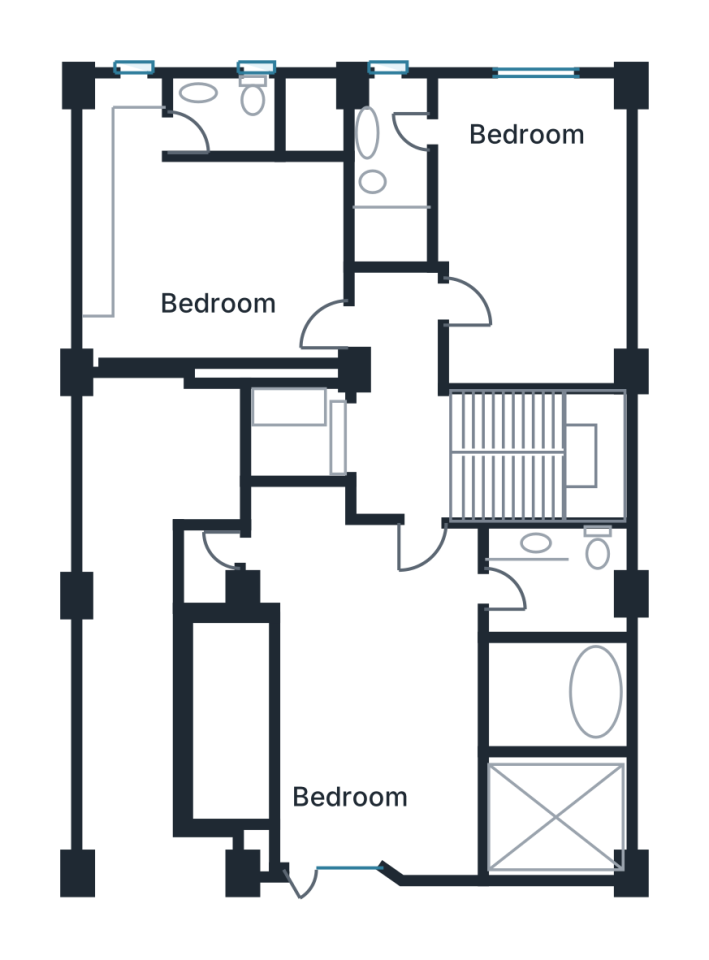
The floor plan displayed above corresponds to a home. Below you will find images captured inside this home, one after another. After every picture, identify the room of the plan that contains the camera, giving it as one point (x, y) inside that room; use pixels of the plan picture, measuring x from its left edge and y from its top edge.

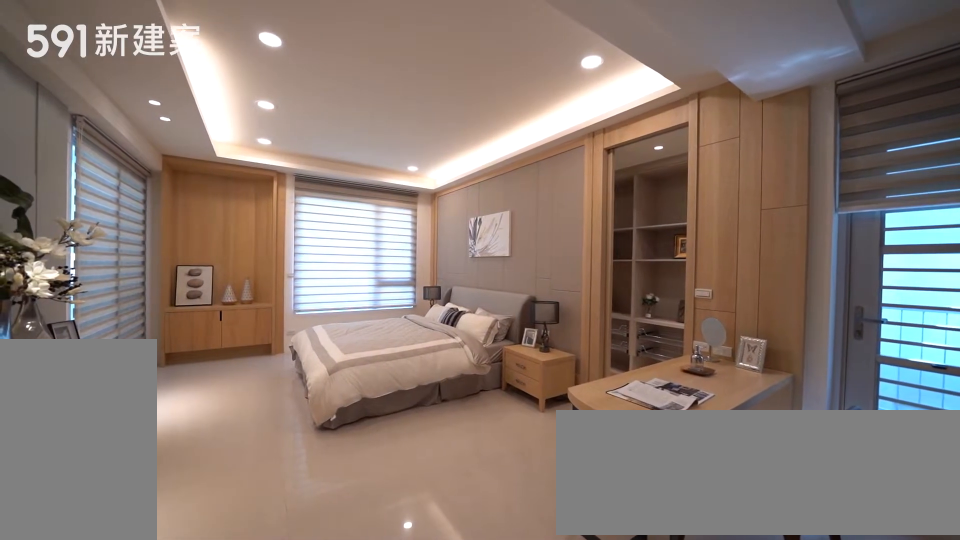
(341, 710)
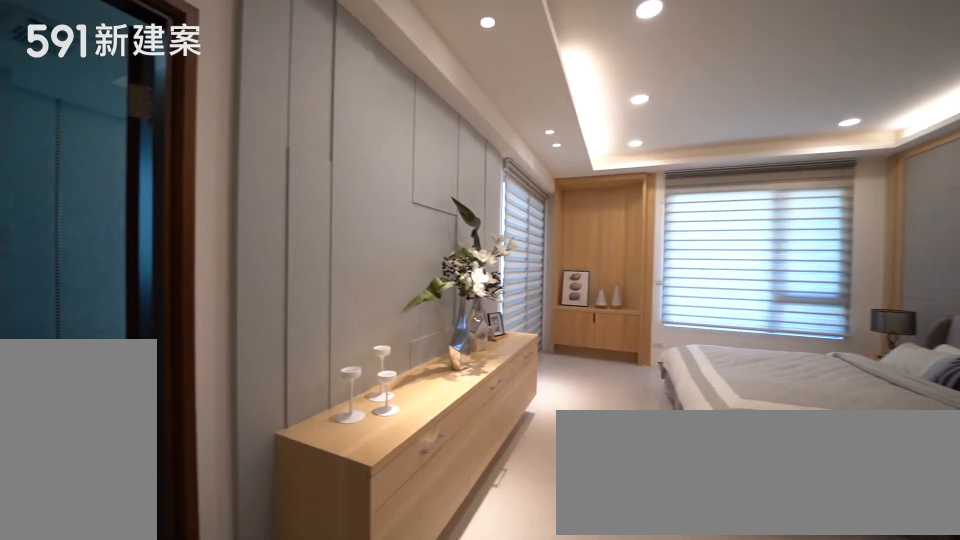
(341, 710)
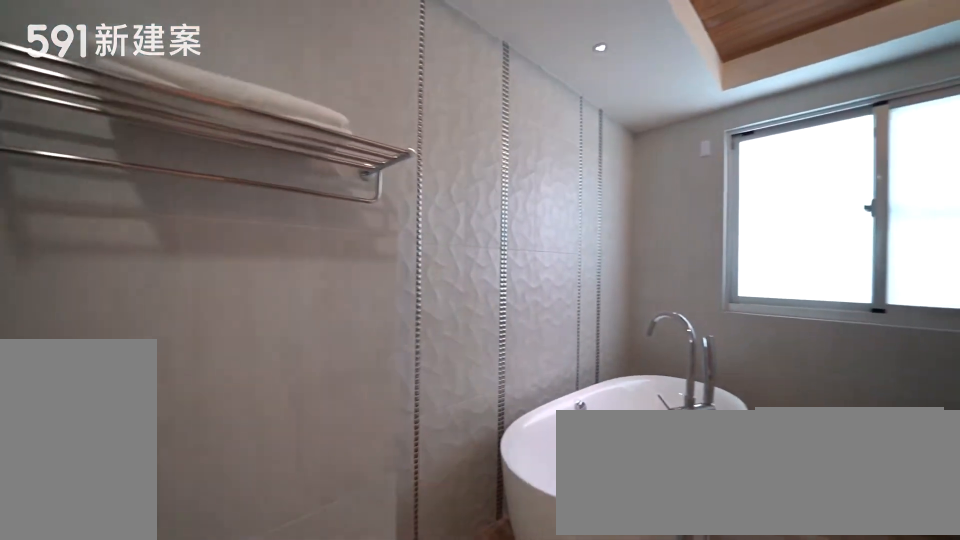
(560, 644)
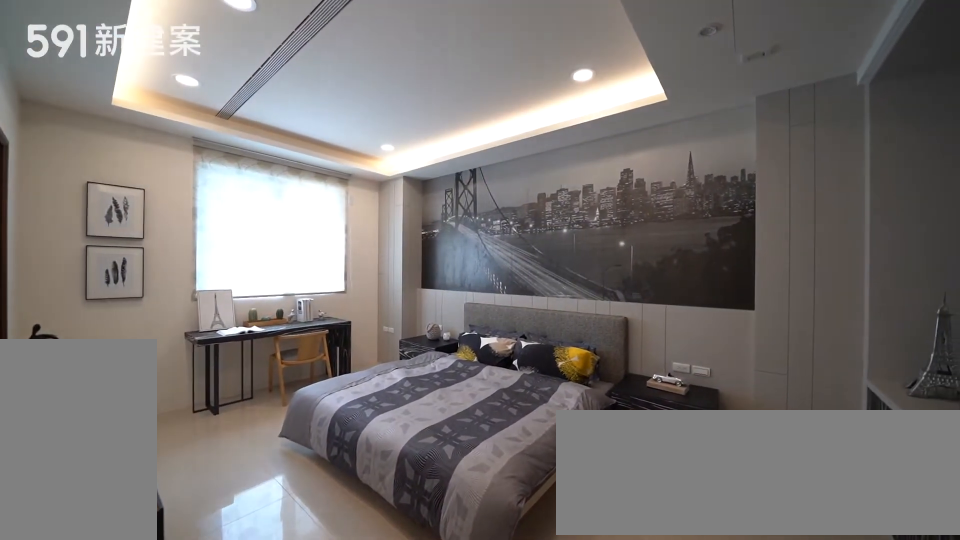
(536, 227)
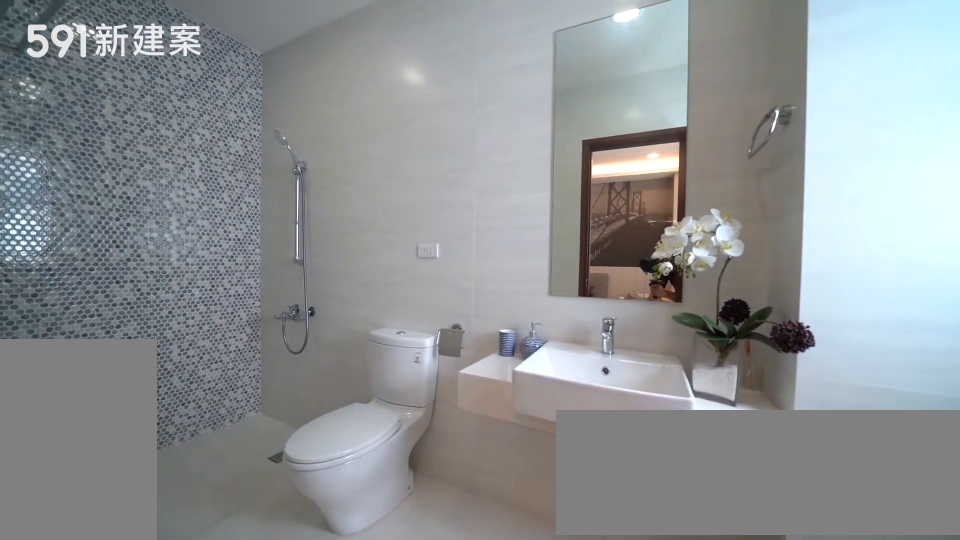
(399, 182)
